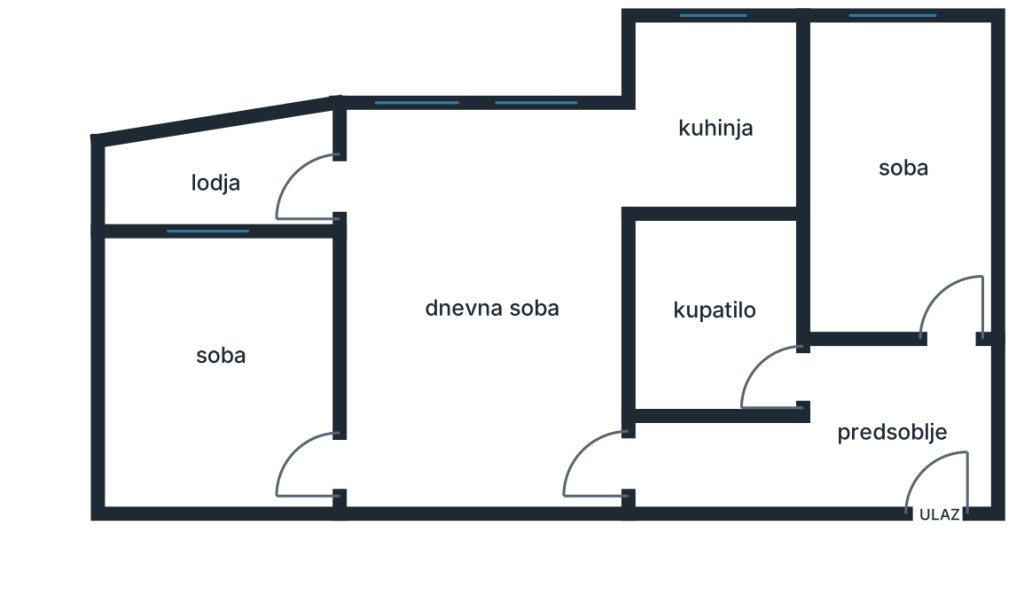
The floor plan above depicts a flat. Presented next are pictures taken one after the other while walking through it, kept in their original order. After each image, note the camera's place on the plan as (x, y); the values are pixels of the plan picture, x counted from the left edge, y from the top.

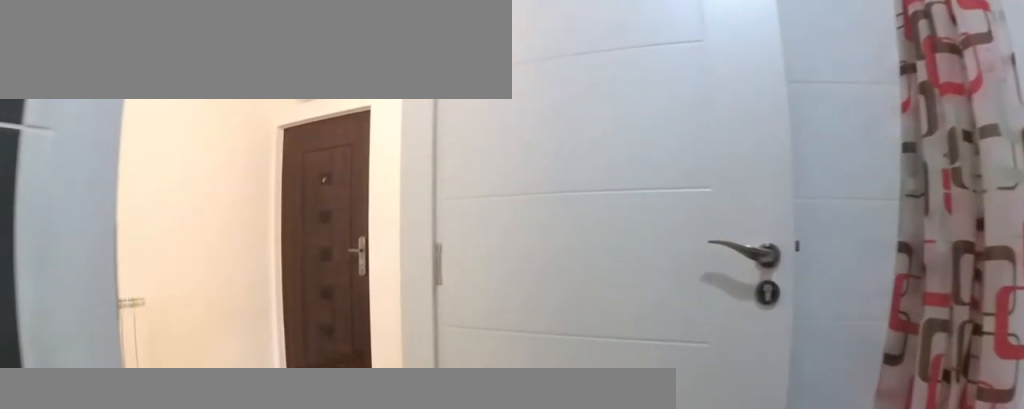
(706, 309)
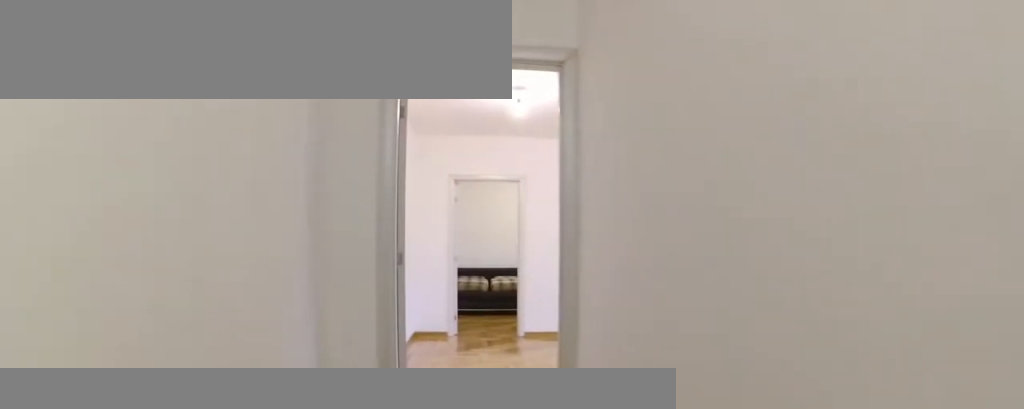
(826, 447)
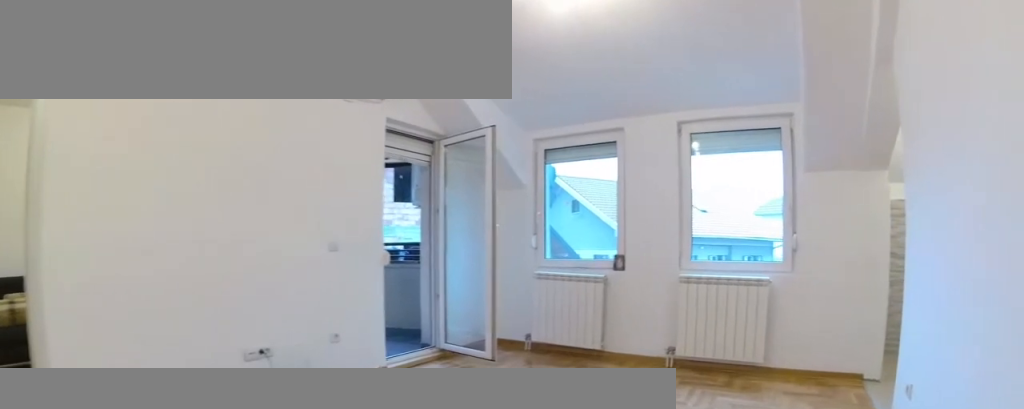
(598, 418)
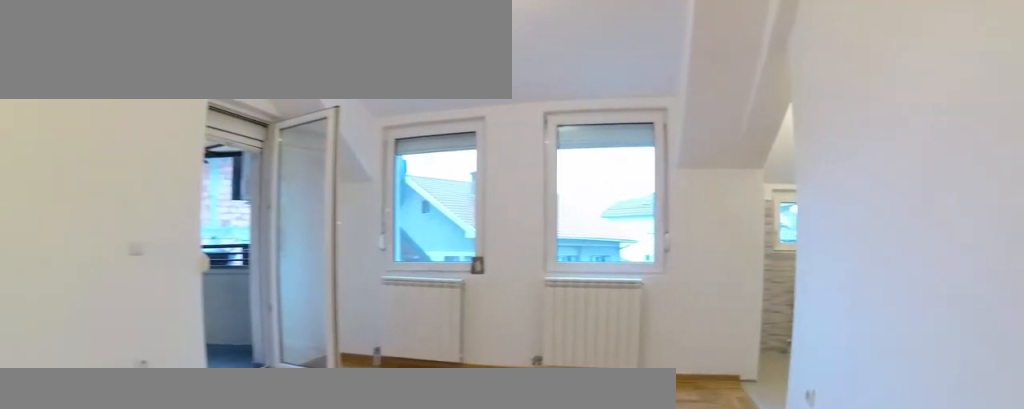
(592, 399)
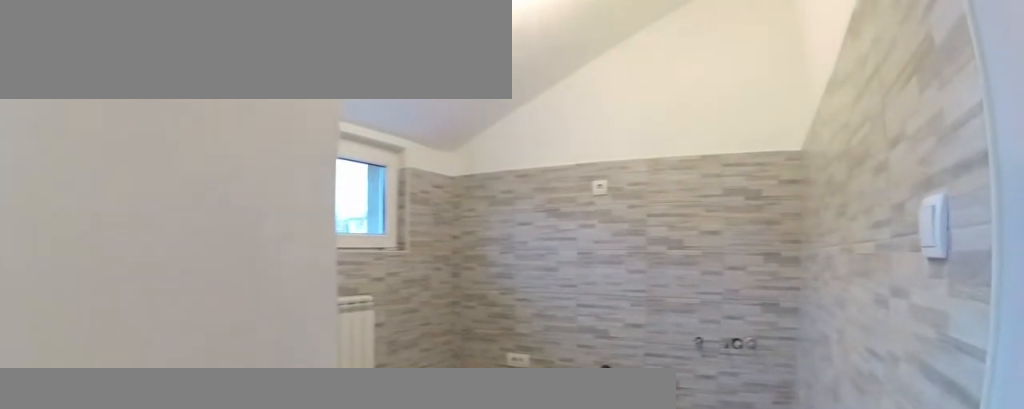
(582, 213)
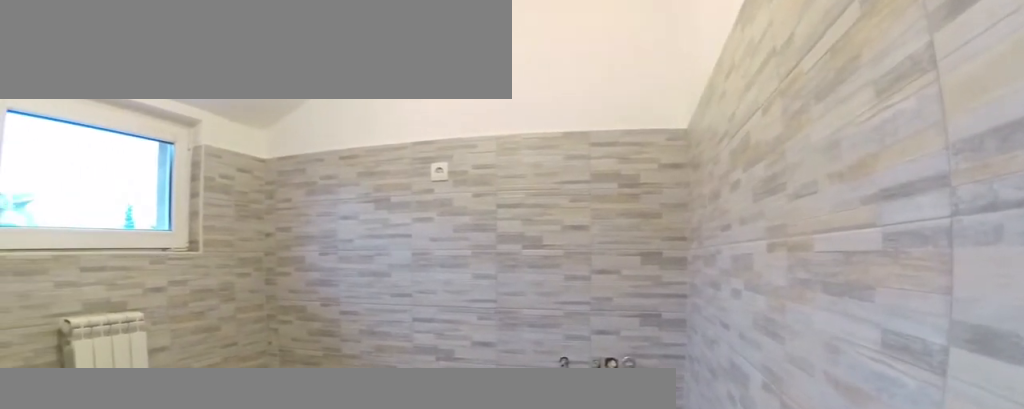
(615, 201)
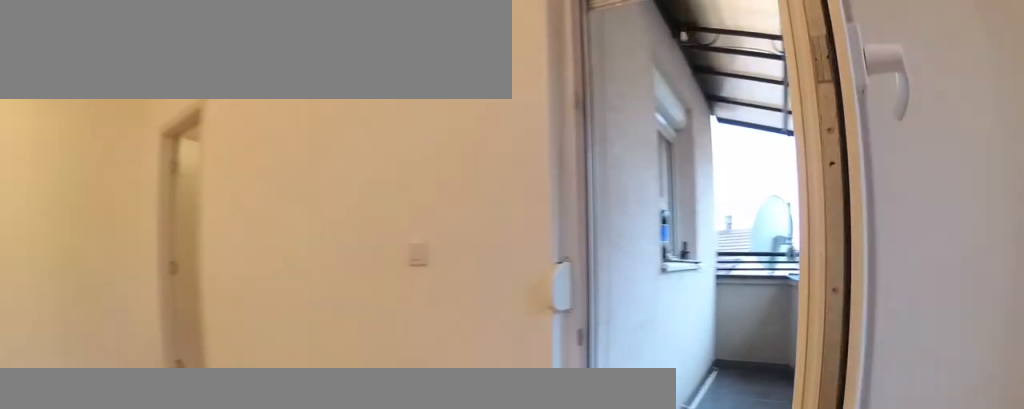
(402, 154)
